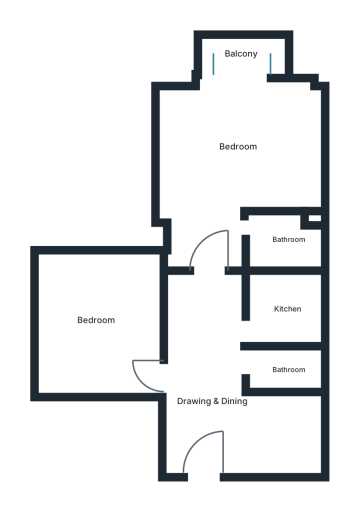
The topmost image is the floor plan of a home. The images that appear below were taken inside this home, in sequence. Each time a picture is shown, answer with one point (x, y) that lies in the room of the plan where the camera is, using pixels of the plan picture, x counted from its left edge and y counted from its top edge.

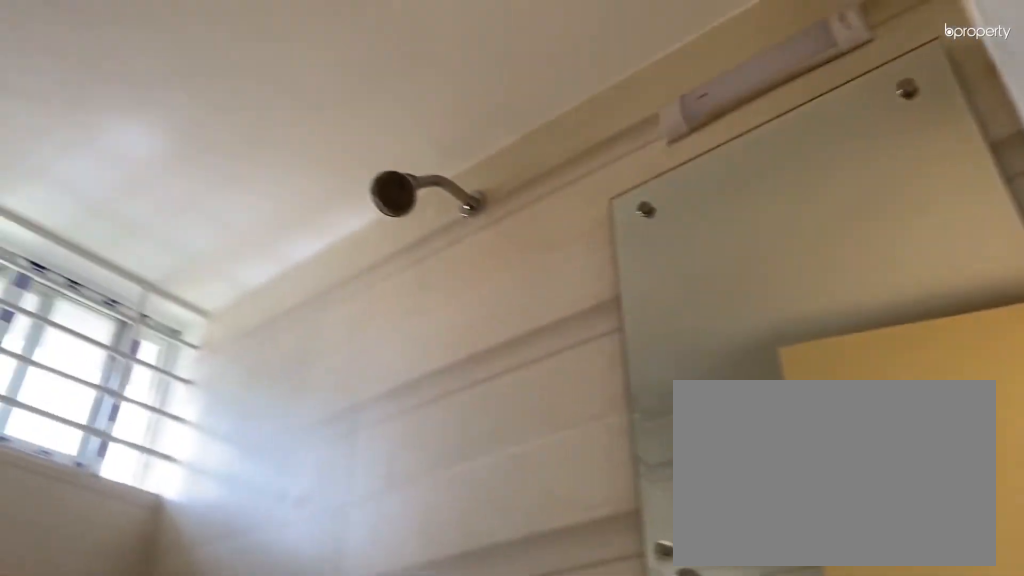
(289, 370)
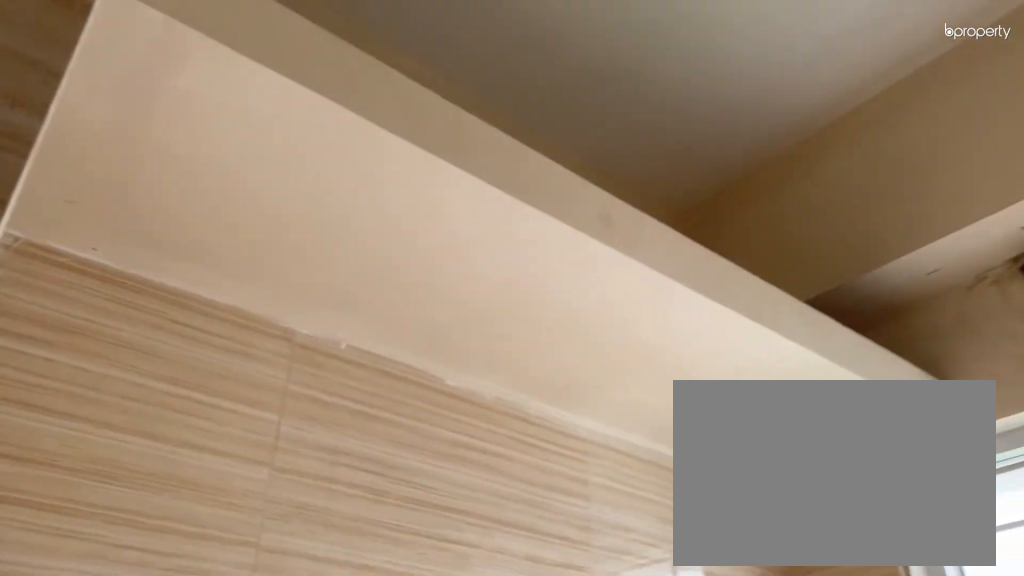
(286, 307)
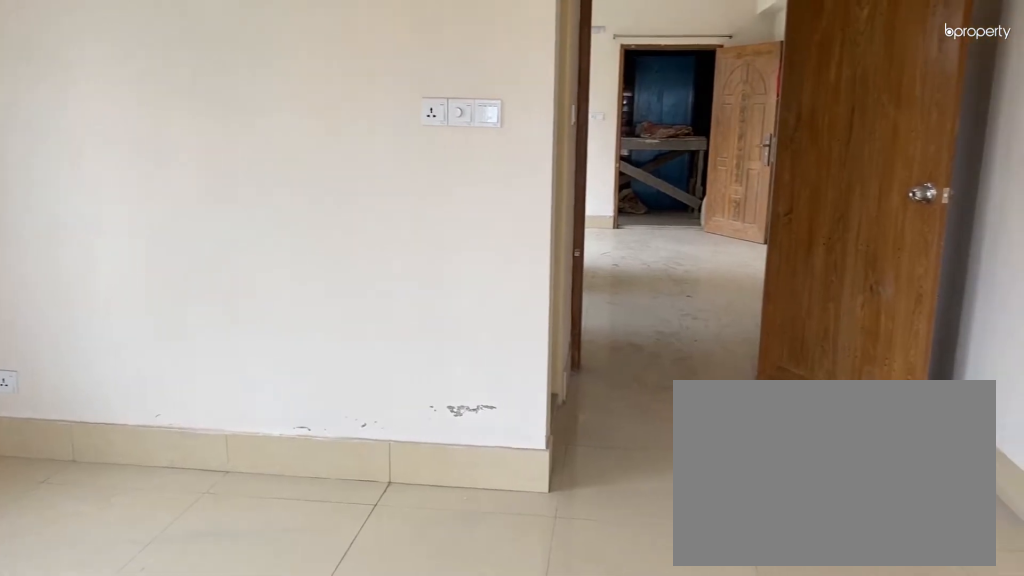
(238, 142)
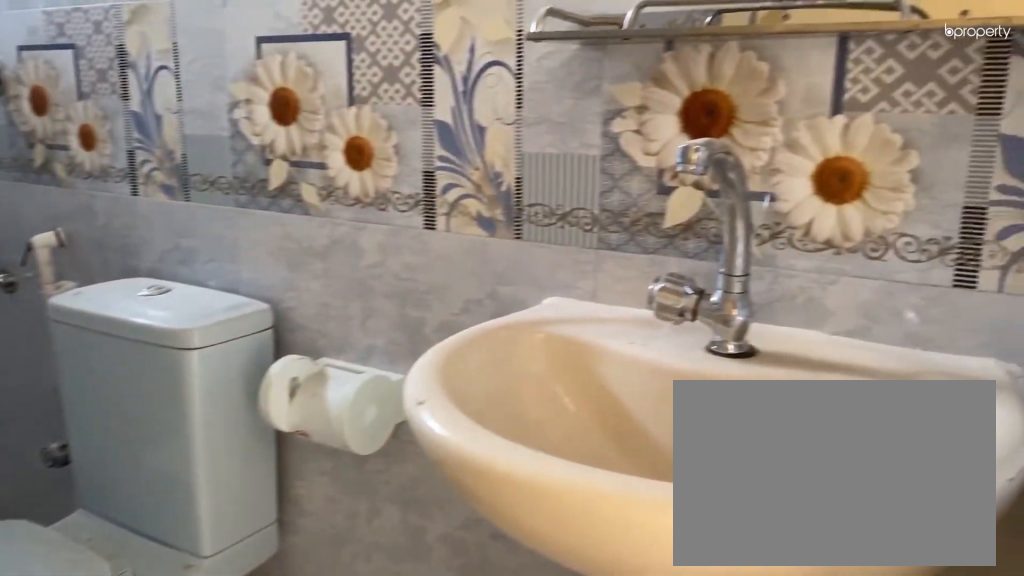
(288, 239)
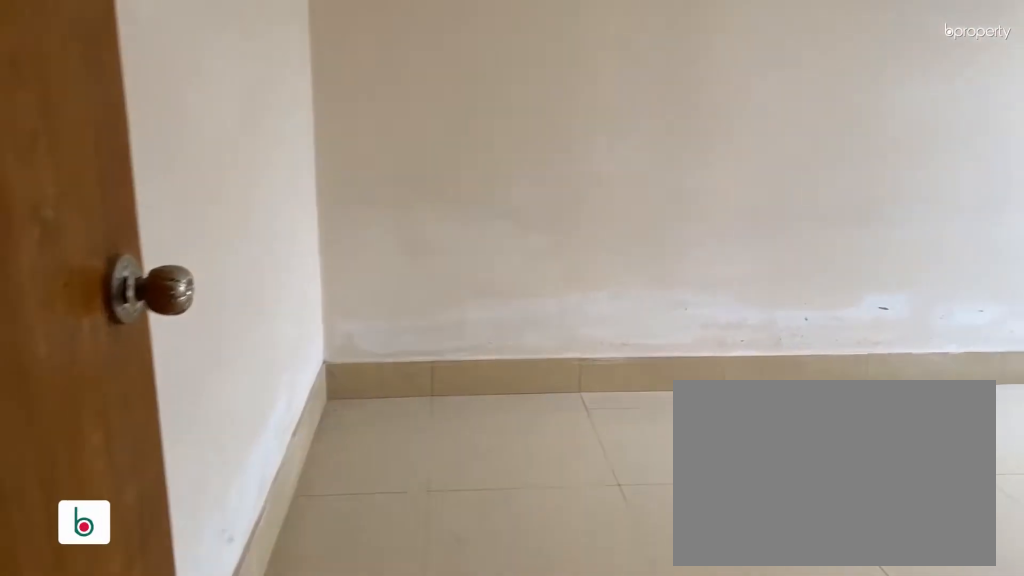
(97, 319)
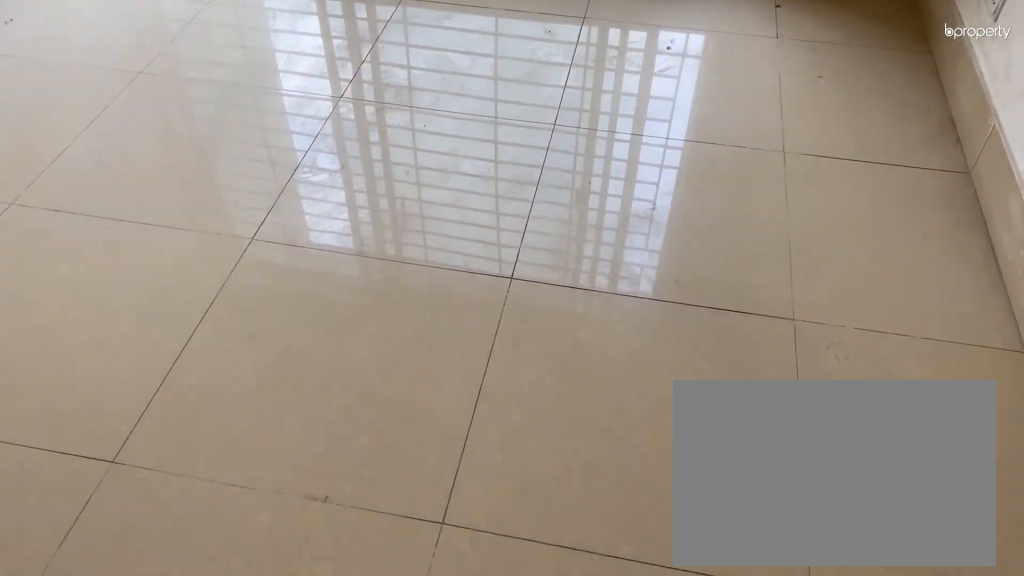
(97, 319)
